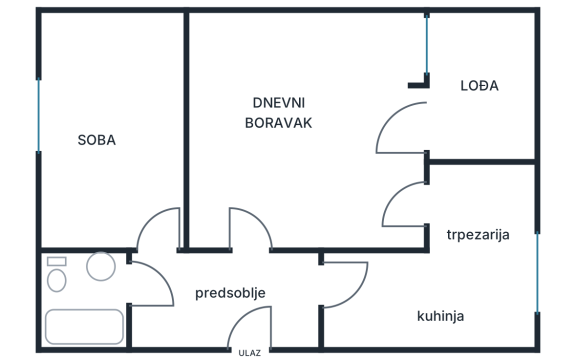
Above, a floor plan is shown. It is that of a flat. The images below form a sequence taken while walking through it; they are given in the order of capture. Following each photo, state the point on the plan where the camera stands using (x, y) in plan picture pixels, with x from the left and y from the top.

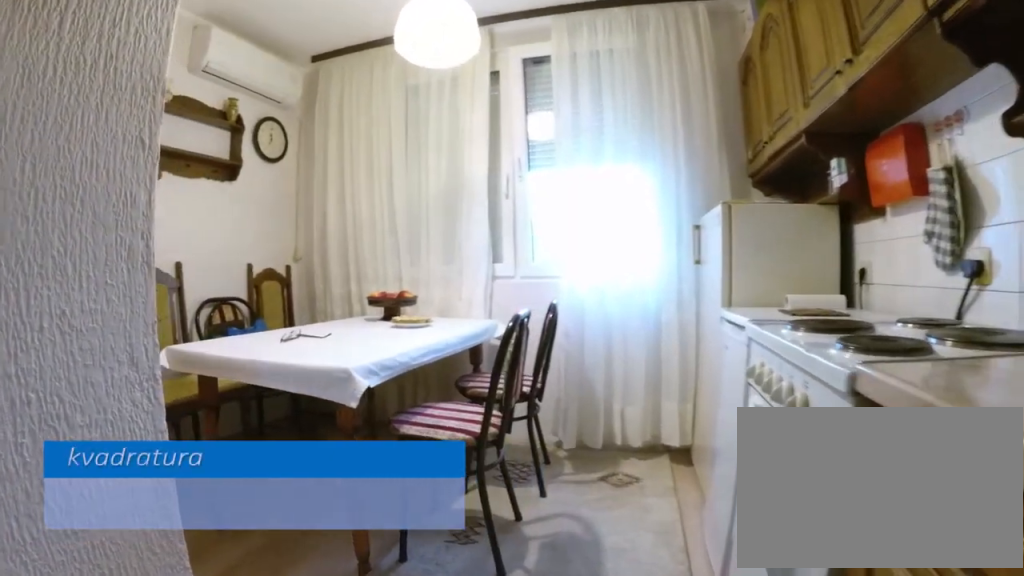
(385, 293)
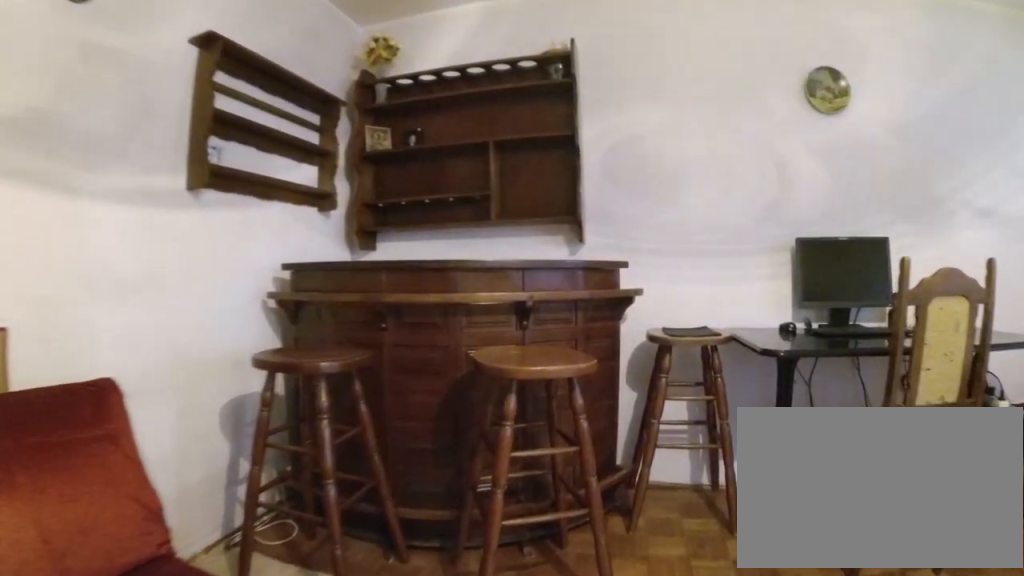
(259, 179)
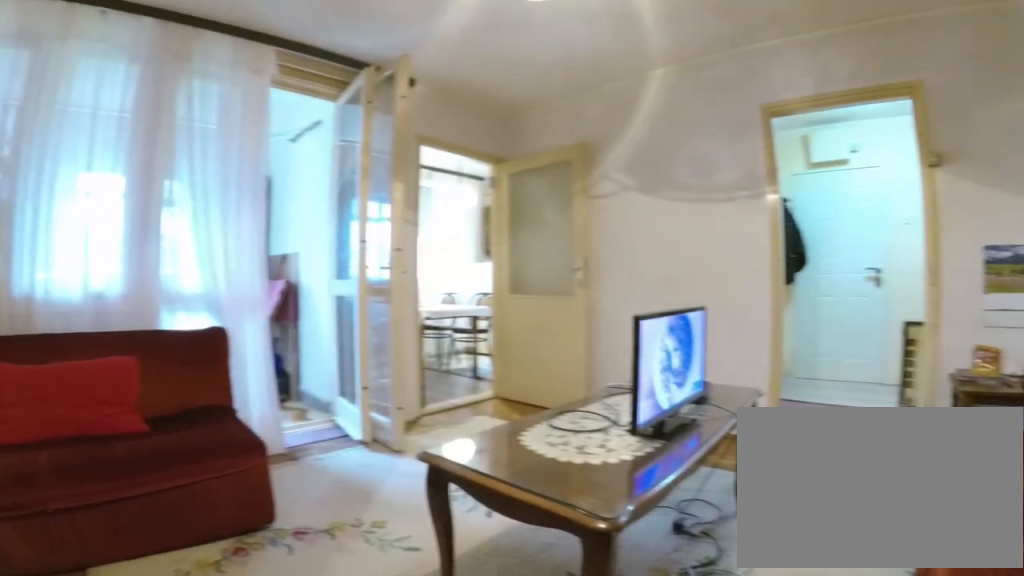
(238, 109)
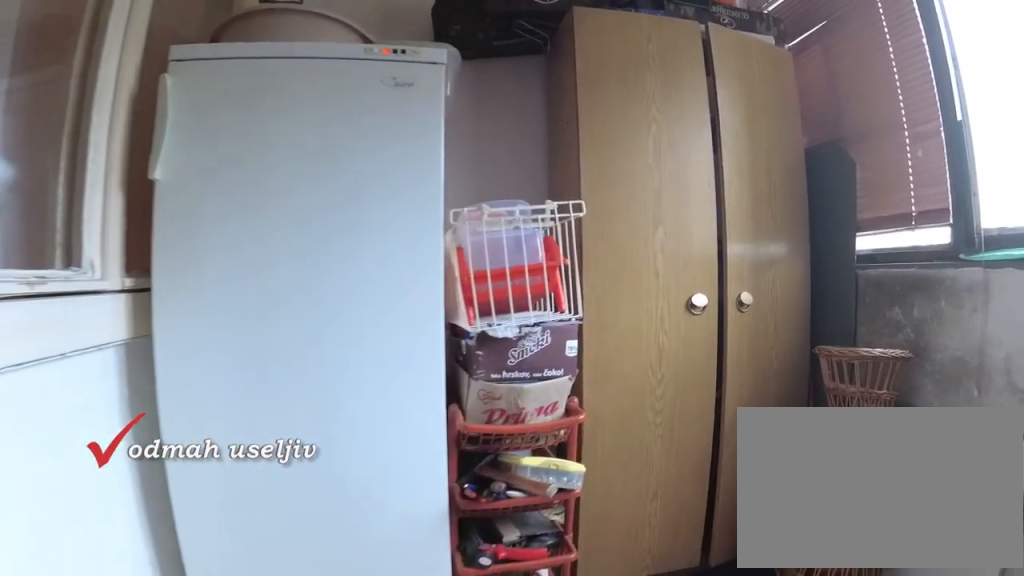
(474, 96)
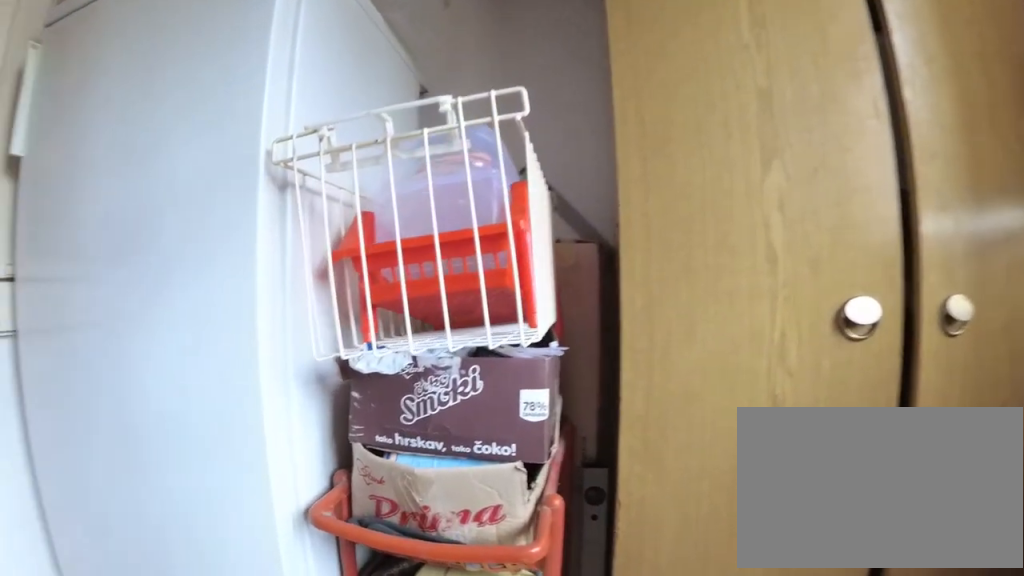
(496, 61)
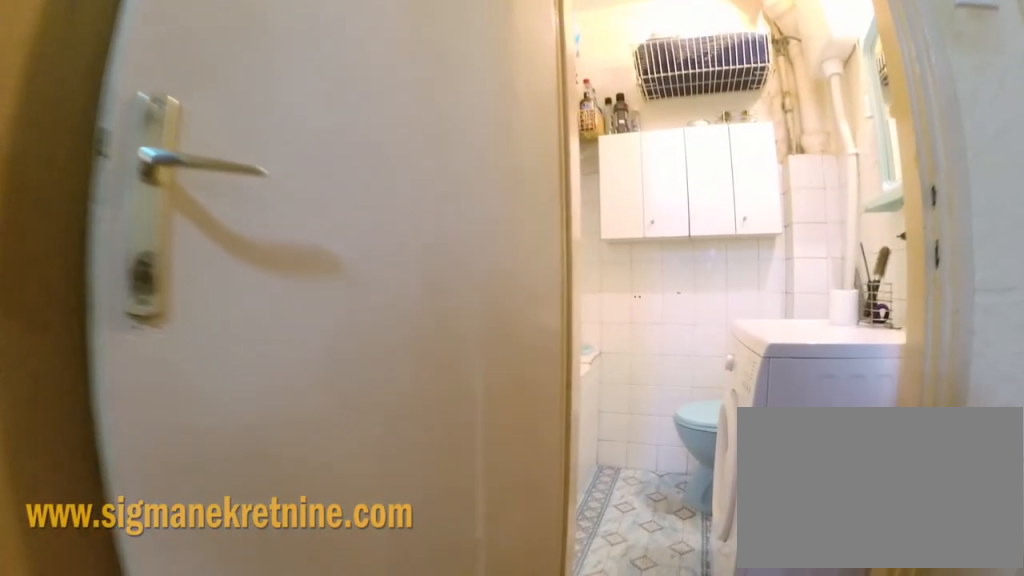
(179, 280)
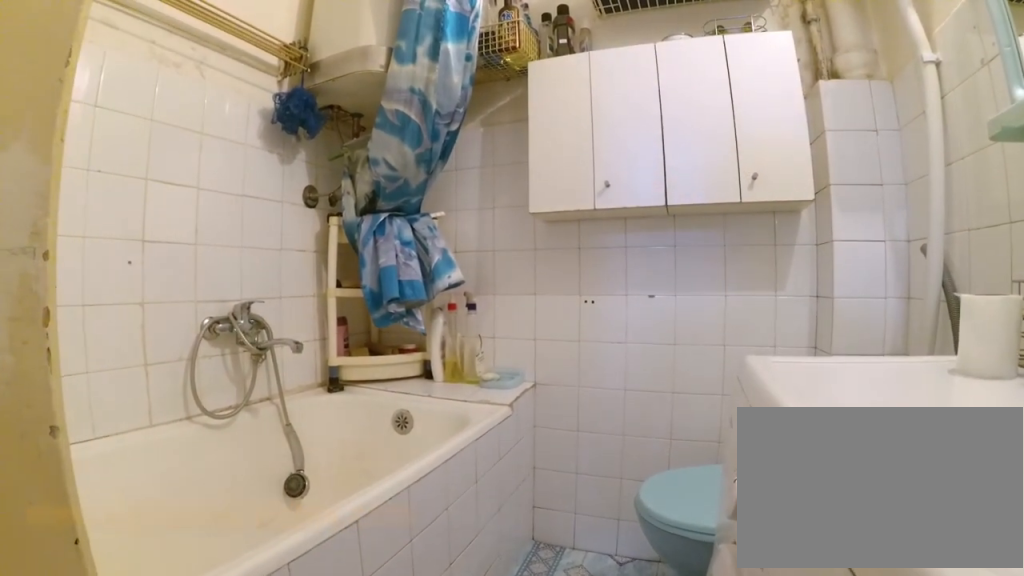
(138, 280)
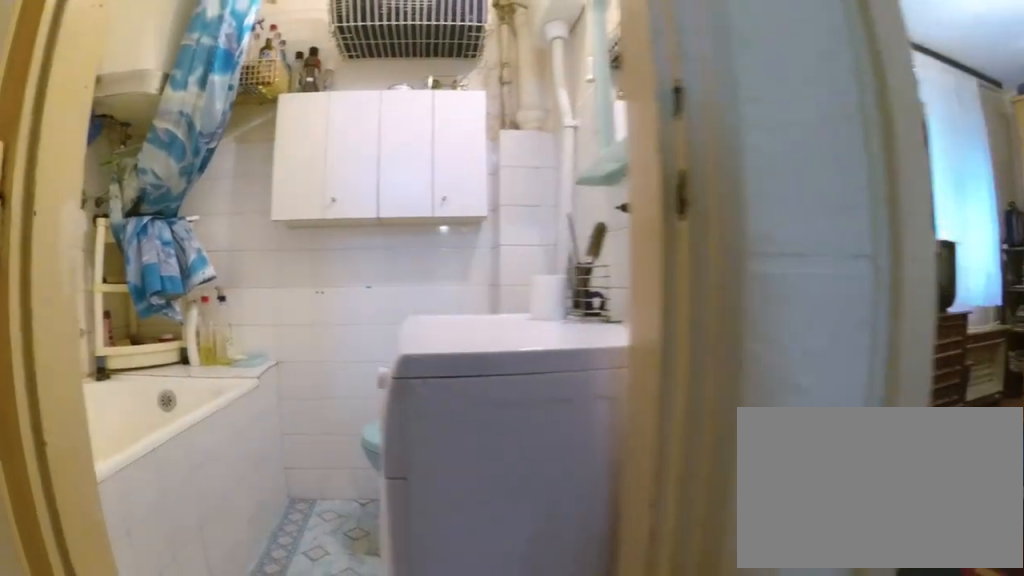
(147, 301)
